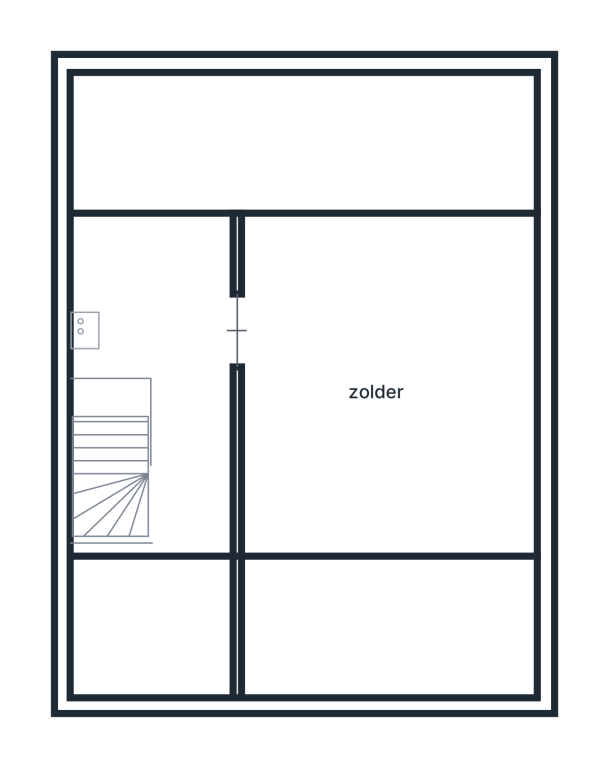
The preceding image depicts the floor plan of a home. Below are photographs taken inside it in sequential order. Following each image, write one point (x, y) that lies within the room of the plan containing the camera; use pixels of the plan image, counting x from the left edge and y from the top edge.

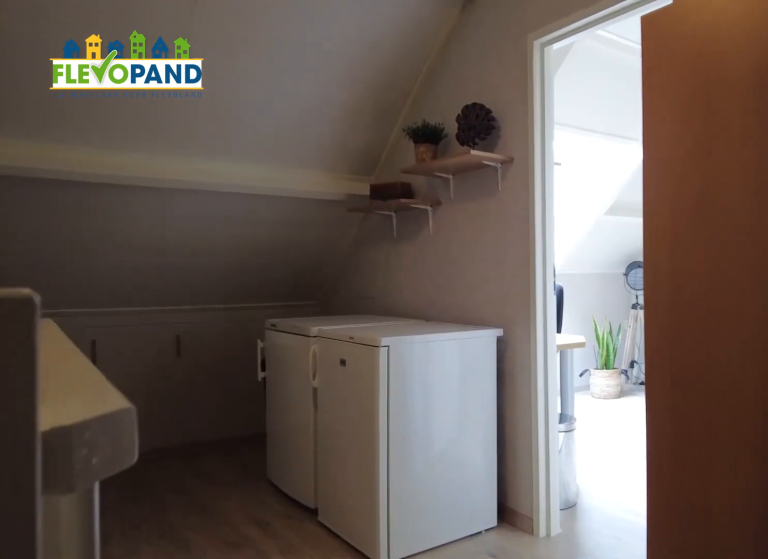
(183, 467)
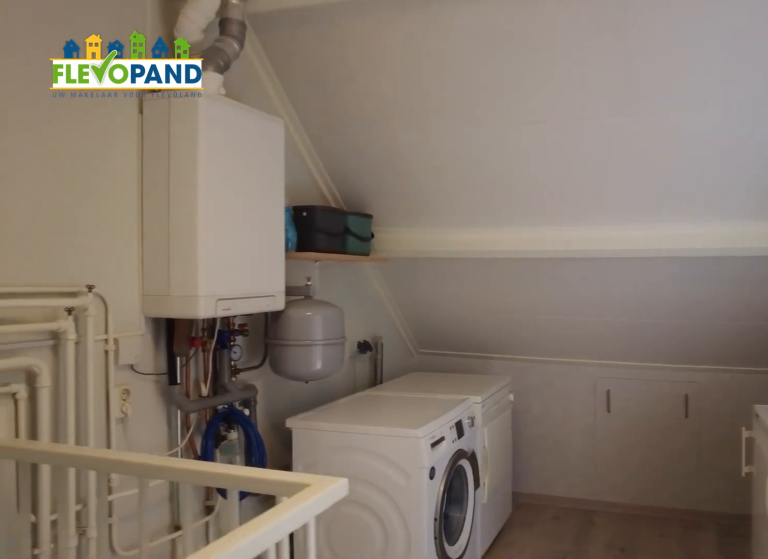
(183, 467)
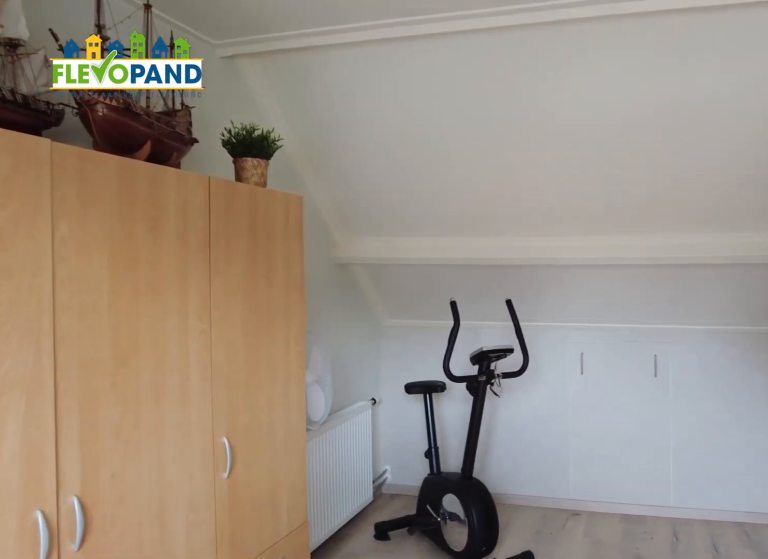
(388, 498)
